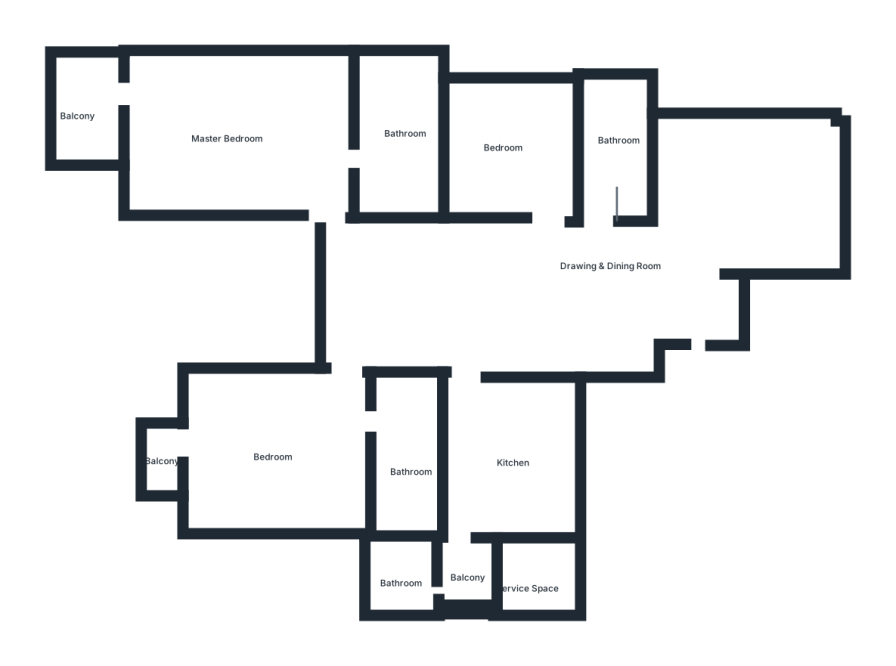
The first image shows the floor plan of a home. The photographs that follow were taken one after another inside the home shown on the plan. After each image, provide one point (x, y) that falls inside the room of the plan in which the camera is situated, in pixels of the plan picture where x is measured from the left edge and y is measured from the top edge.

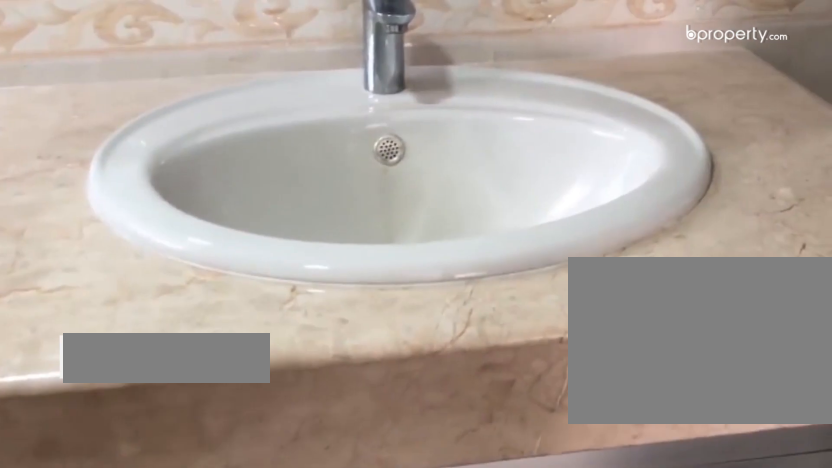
(403, 140)
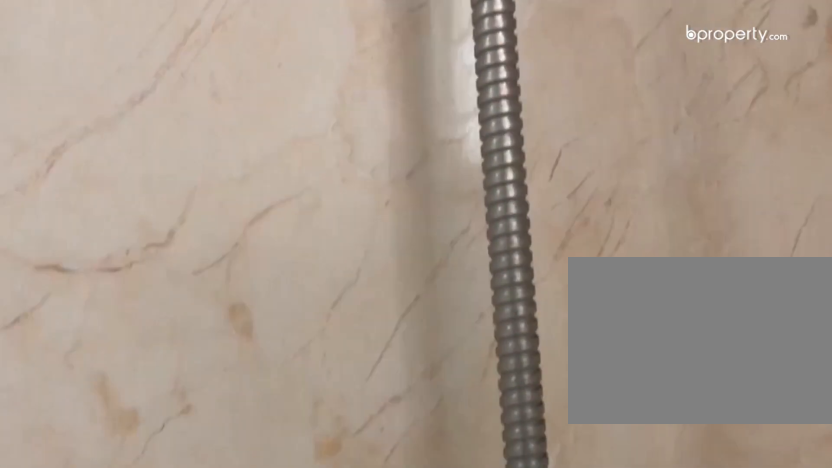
(397, 141)
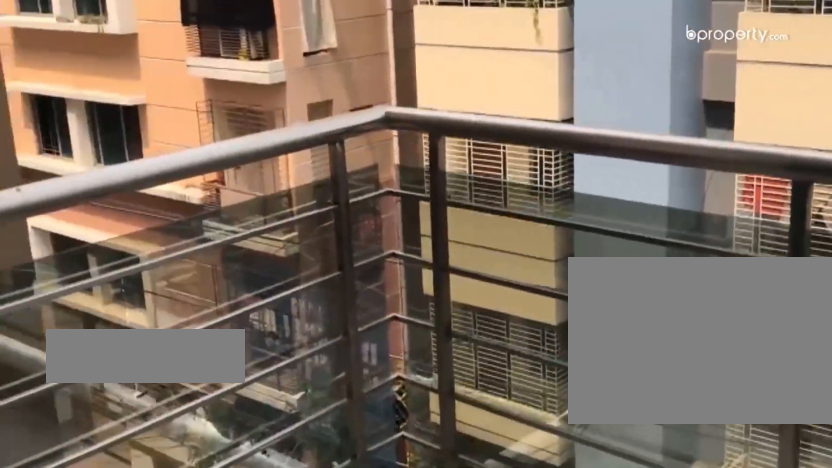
(95, 105)
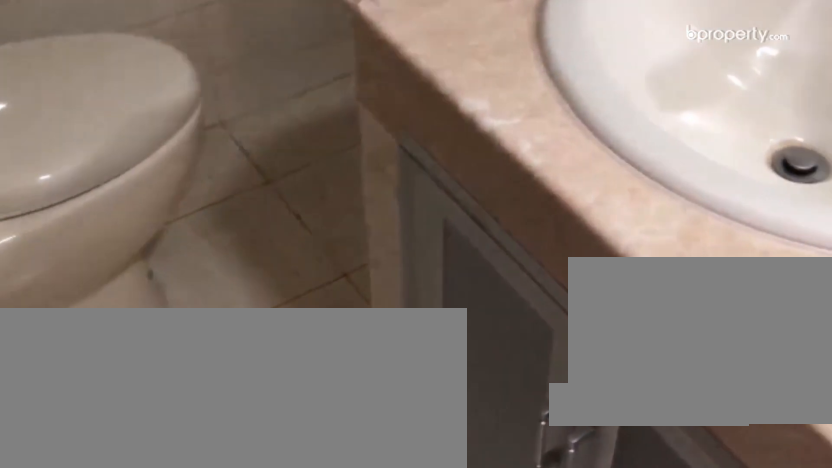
(405, 441)
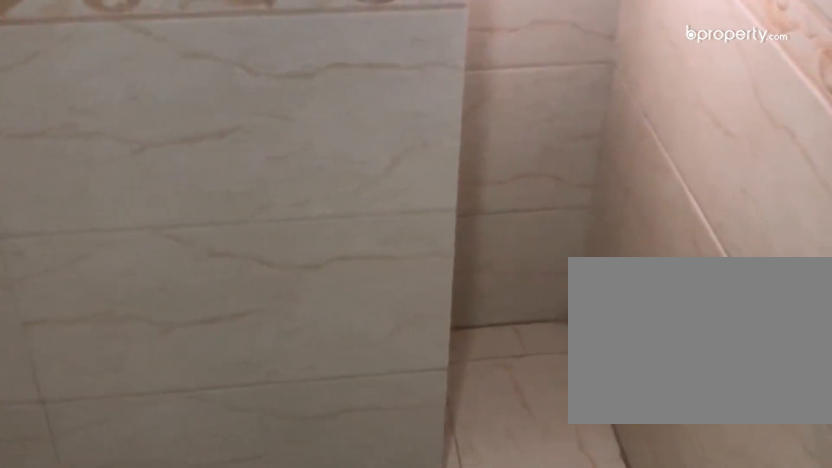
(405, 441)
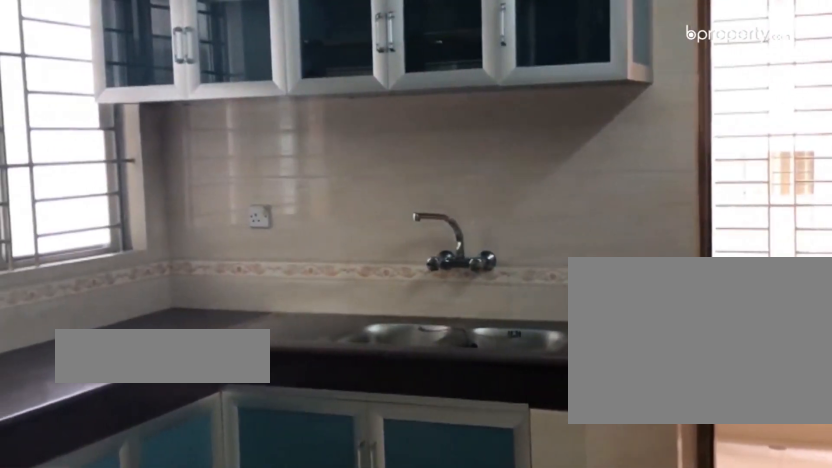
(507, 455)
